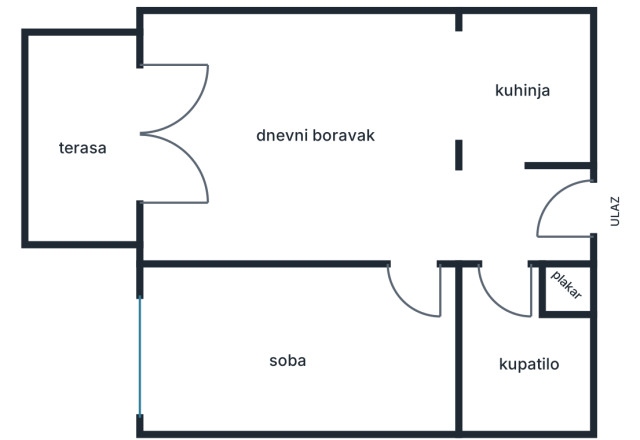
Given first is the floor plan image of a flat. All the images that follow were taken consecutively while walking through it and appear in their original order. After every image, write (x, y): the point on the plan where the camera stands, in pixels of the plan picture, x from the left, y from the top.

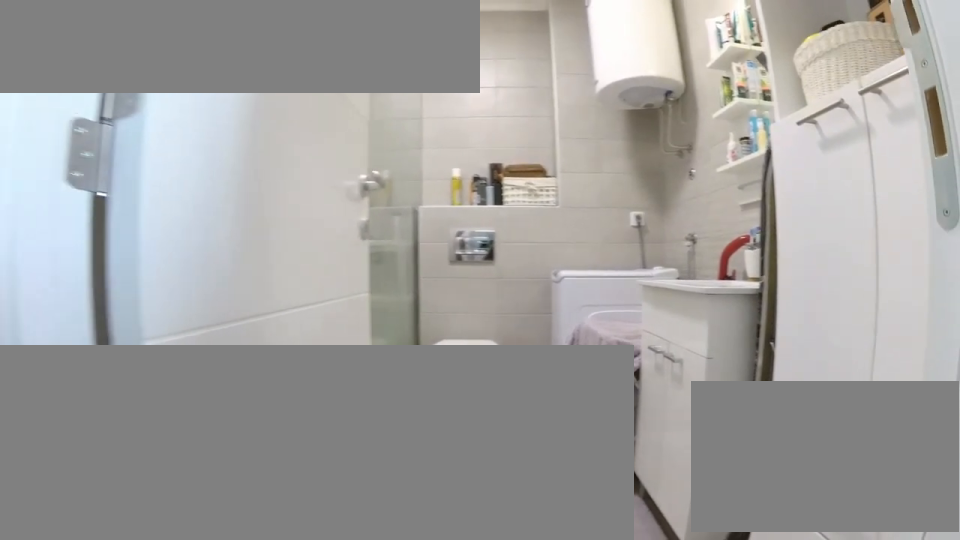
(494, 229)
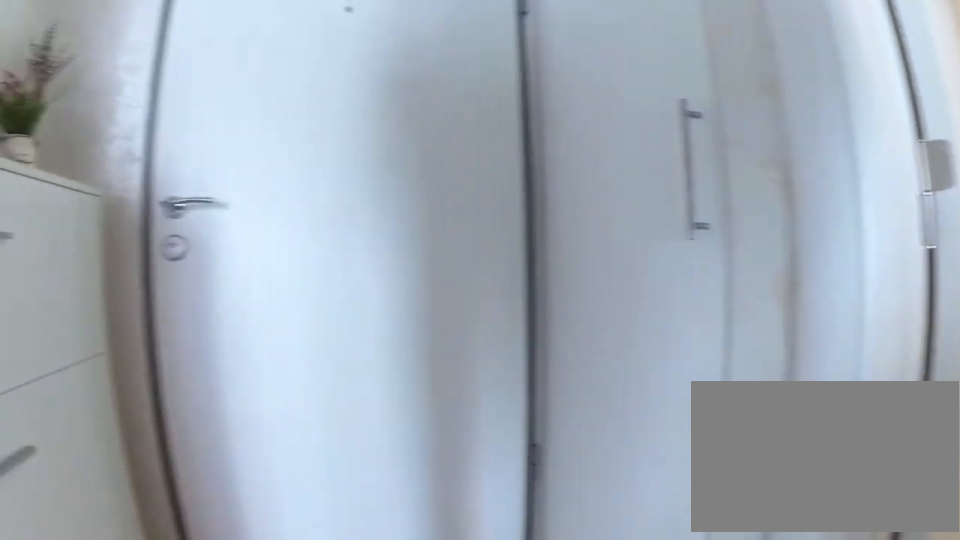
(473, 220)
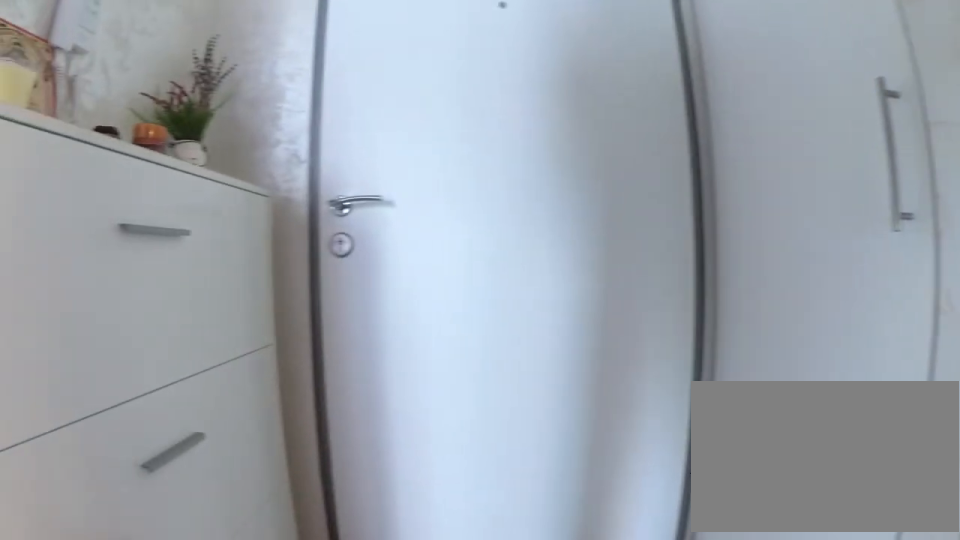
(470, 220)
